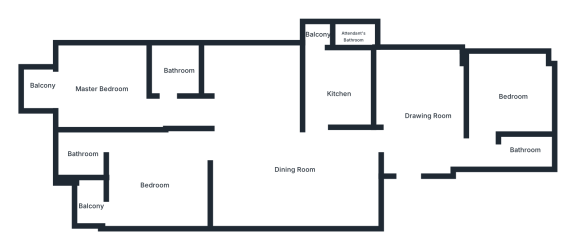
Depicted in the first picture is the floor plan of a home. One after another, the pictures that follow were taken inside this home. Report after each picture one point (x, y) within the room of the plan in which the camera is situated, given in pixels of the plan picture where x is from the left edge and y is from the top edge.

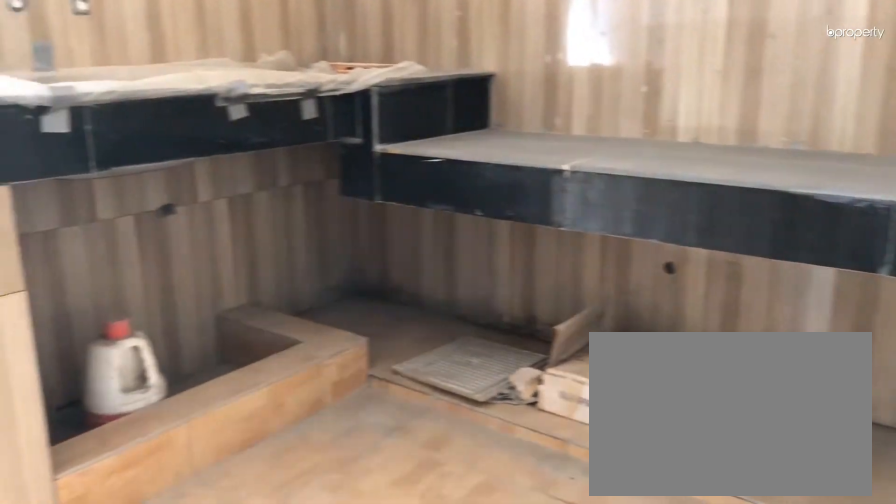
(340, 95)
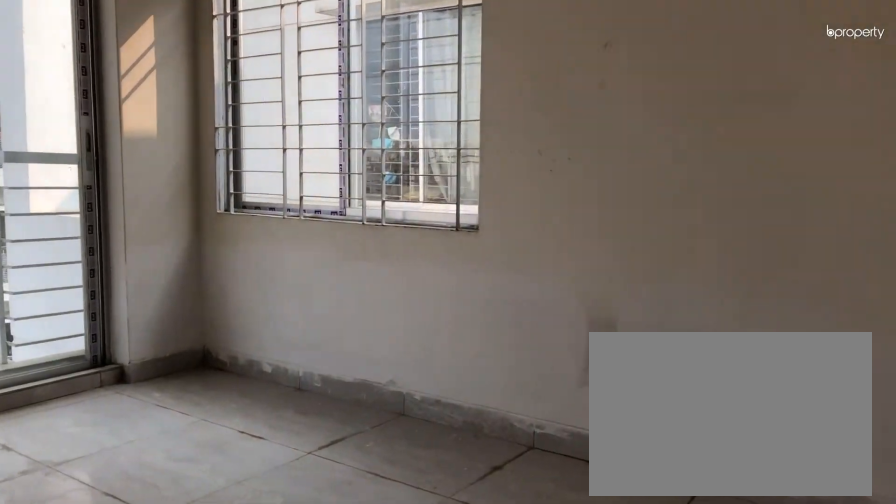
(99, 90)
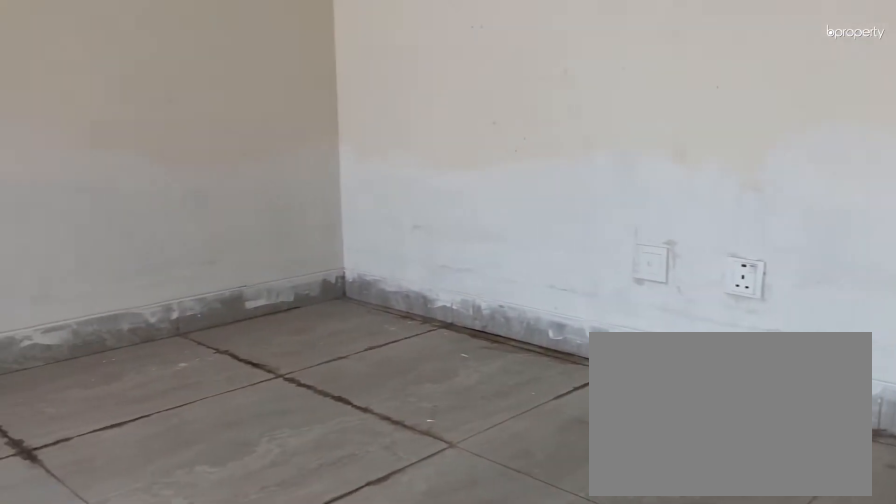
(99, 90)
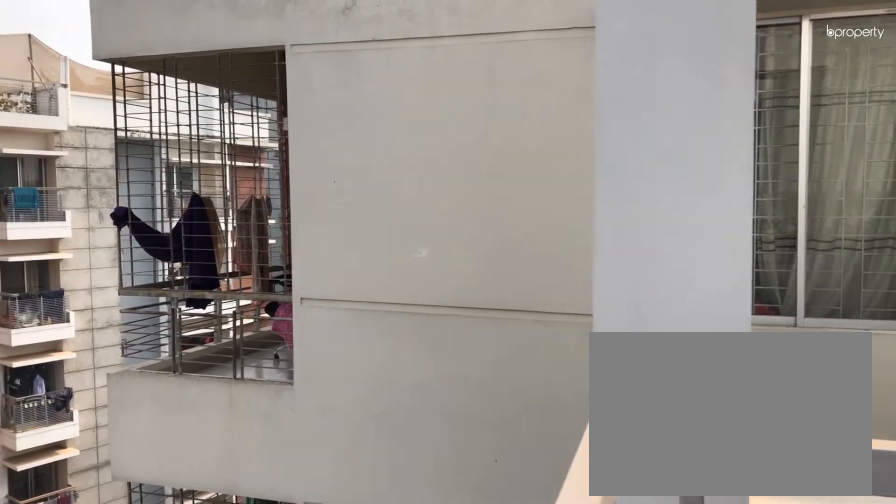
(44, 87)
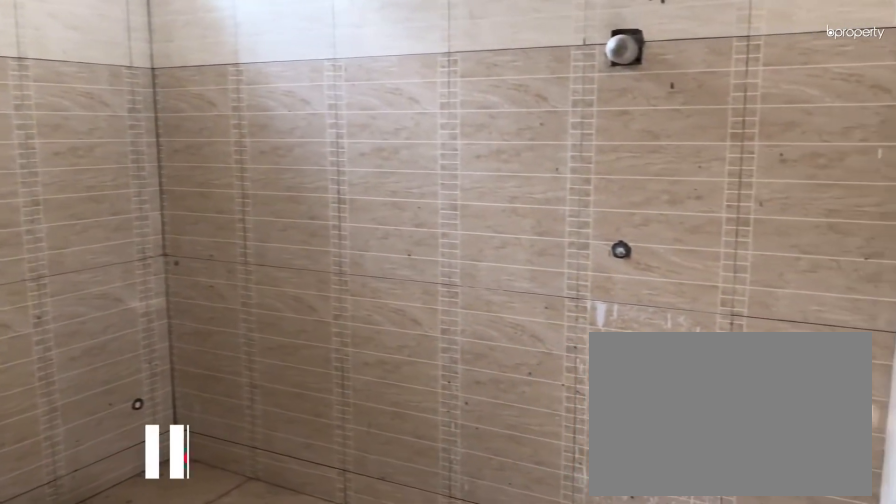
(178, 69)
